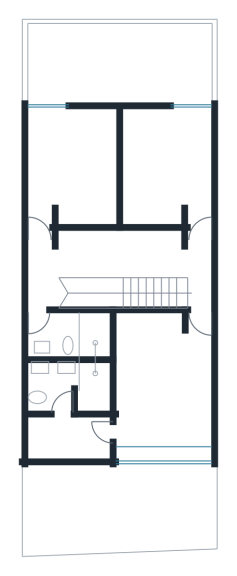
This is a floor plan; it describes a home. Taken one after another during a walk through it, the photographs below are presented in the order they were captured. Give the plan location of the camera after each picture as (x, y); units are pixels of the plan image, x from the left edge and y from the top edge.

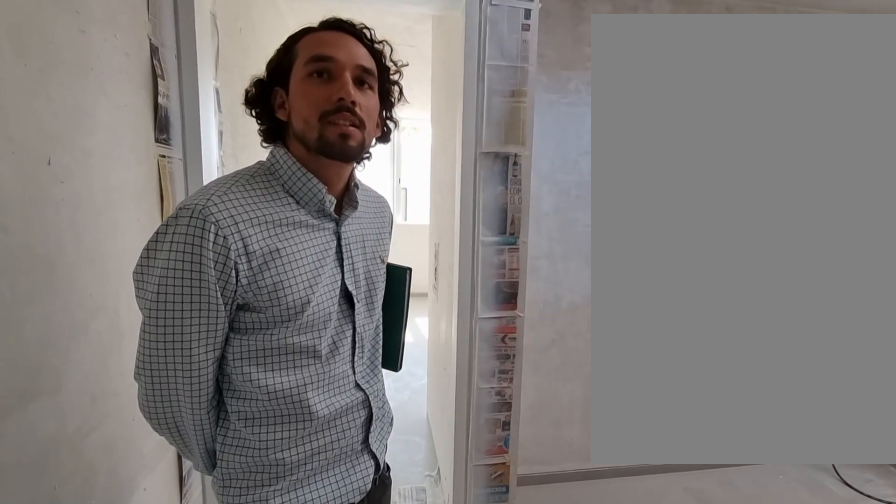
(44, 295)
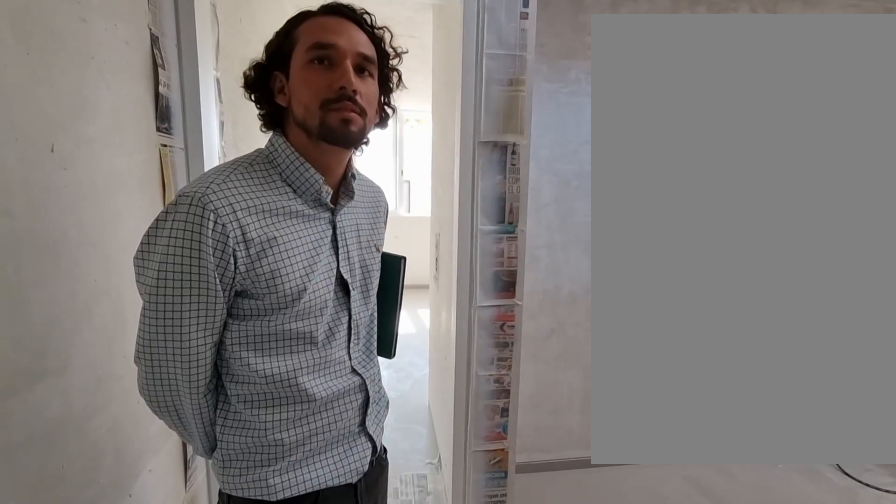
(44, 296)
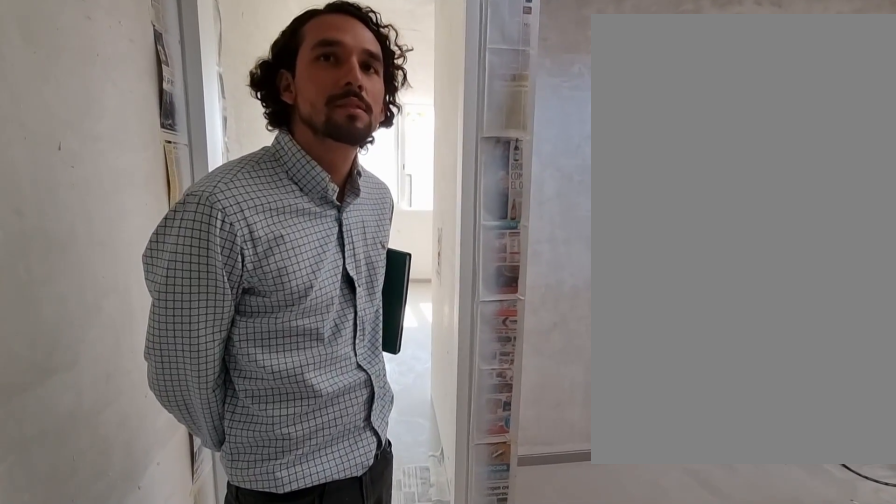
(44, 296)
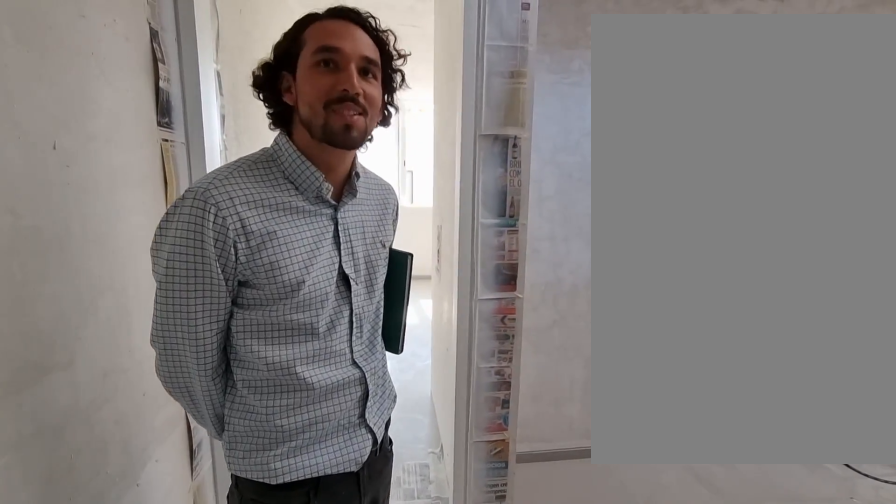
(44, 296)
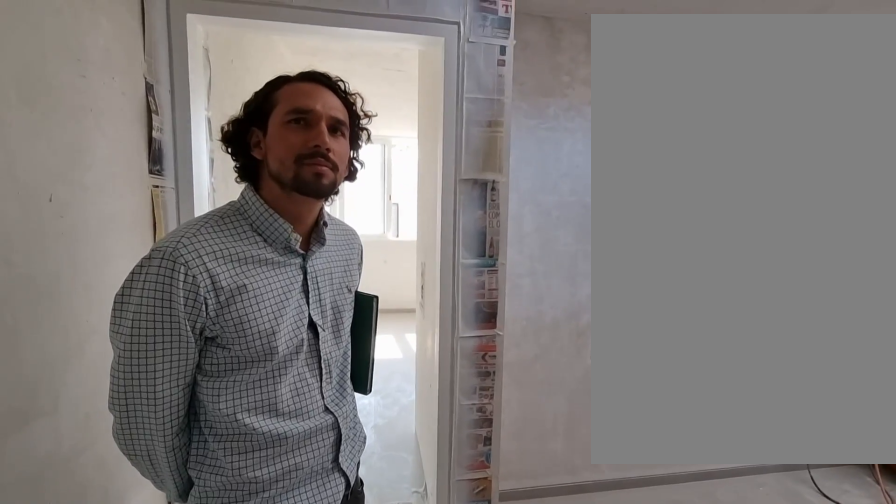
(45, 296)
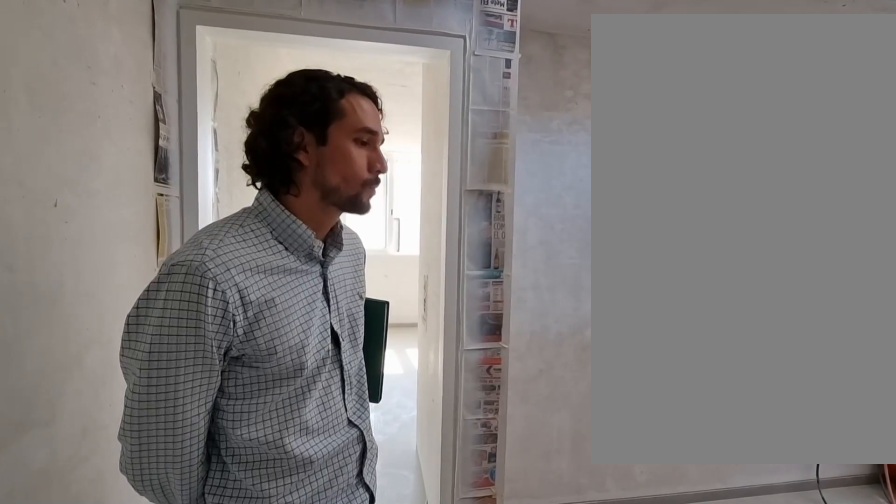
(44, 296)
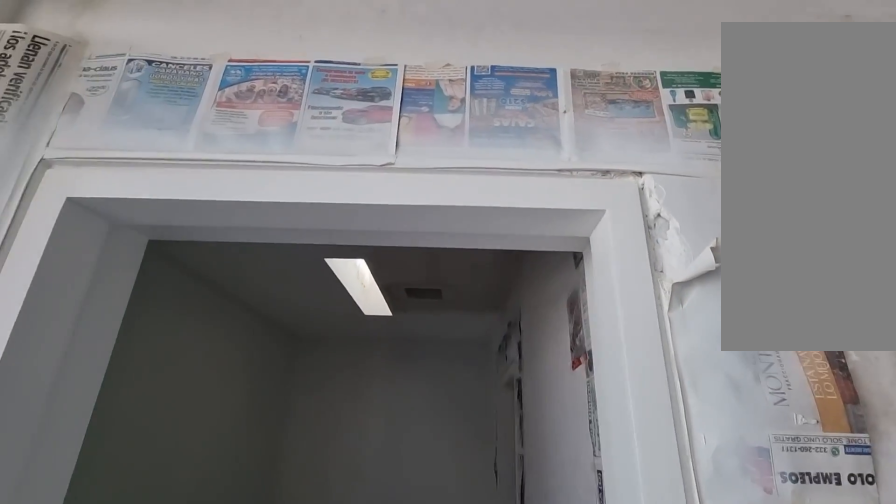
(127, 427)
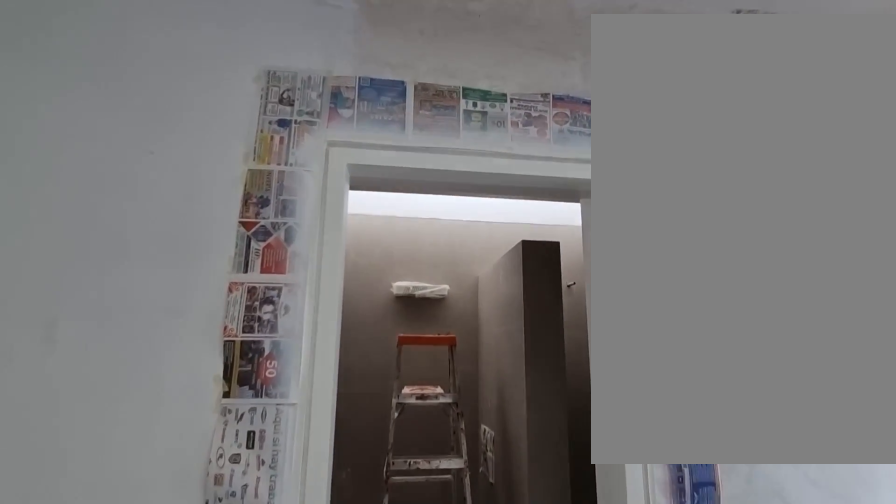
(67, 427)
